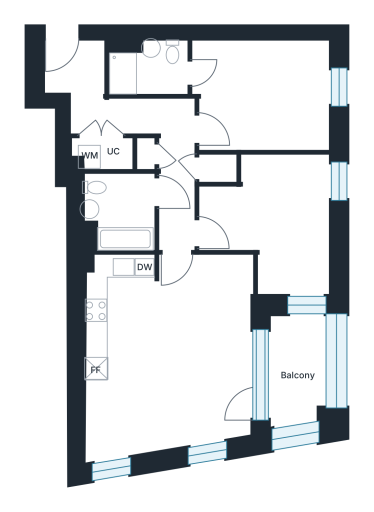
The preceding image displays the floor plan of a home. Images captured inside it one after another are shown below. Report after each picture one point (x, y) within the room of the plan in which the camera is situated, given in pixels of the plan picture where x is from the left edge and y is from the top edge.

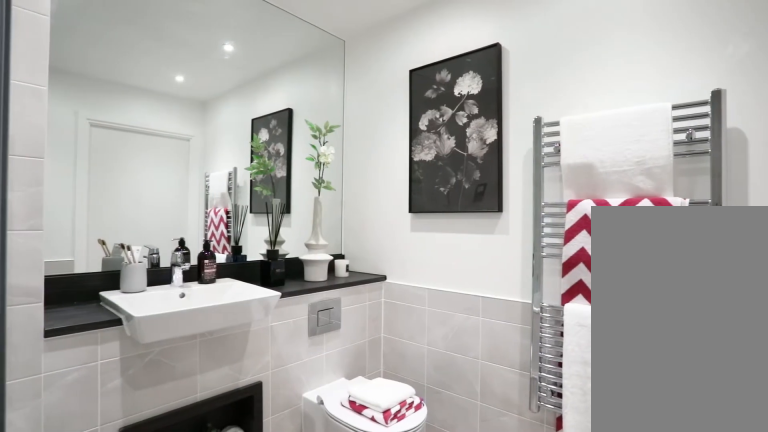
(121, 210)
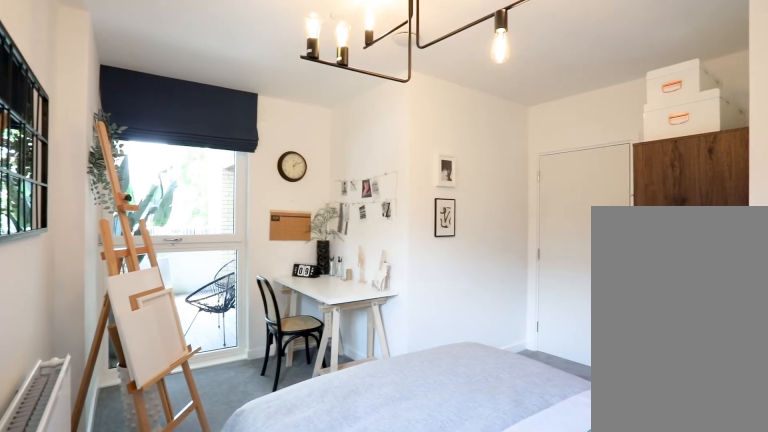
(275, 222)
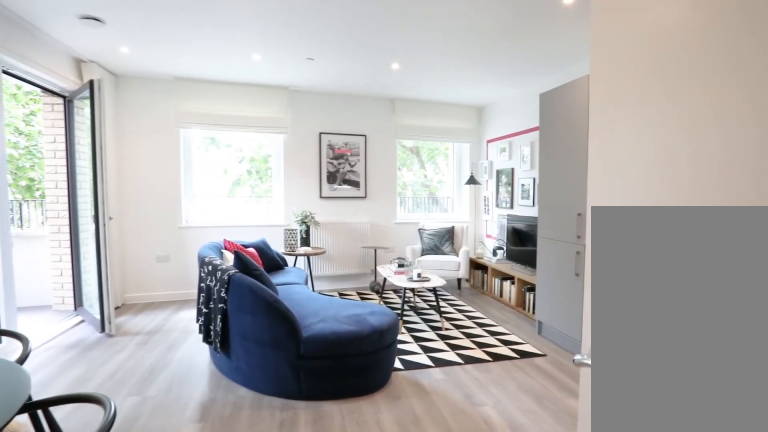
(166, 354)
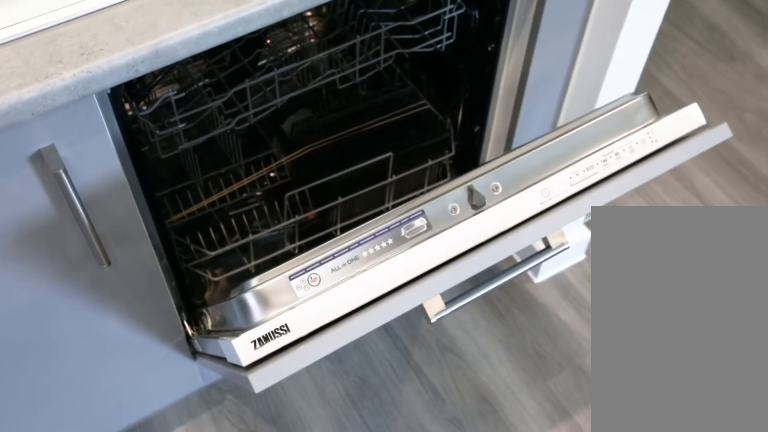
(166, 354)
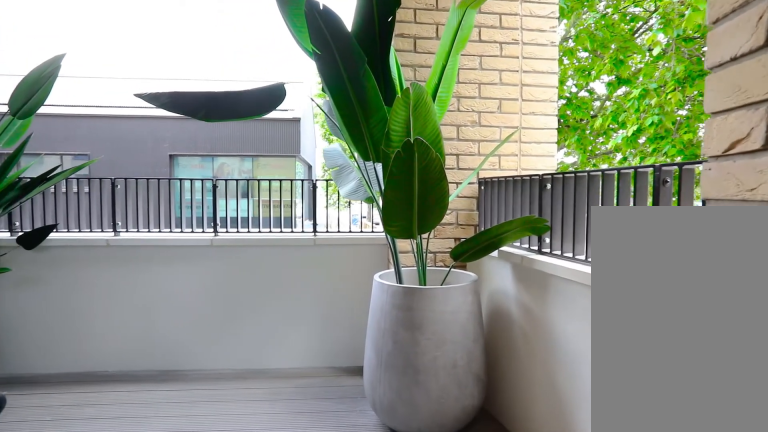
(297, 368)
